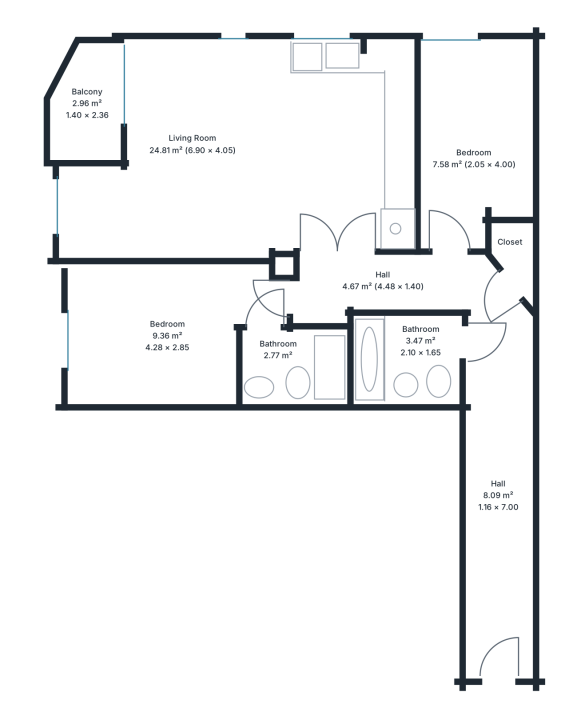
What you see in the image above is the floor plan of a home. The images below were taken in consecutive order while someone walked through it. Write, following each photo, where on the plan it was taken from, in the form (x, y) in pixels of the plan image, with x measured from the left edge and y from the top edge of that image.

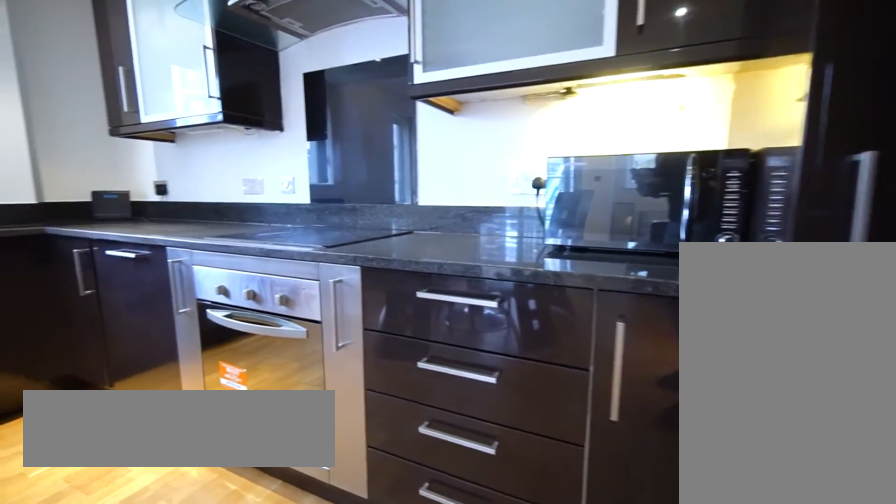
(347, 201)
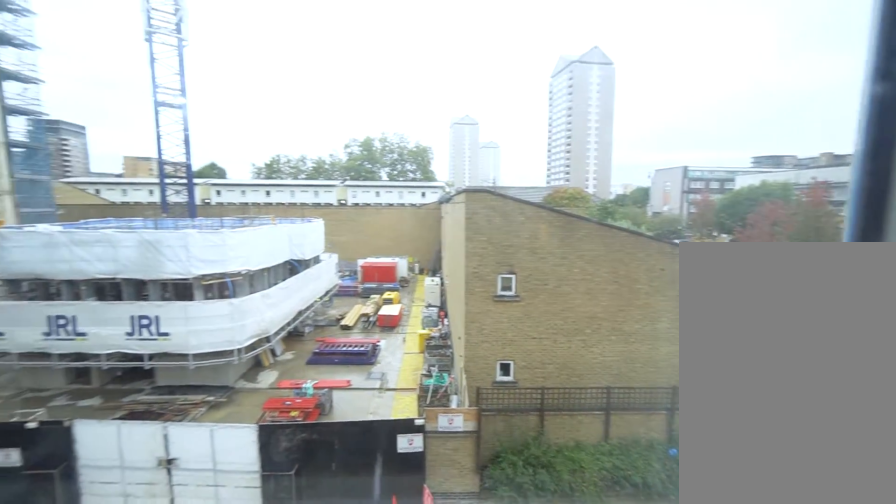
(330, 75)
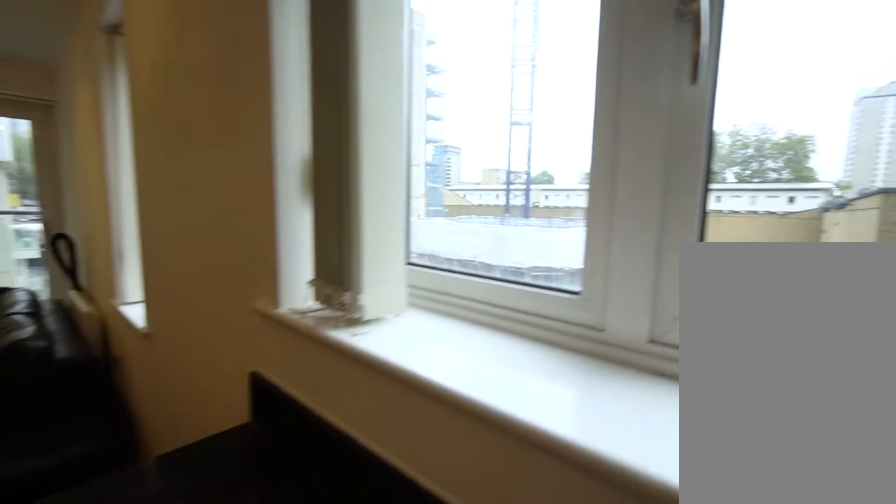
(330, 75)
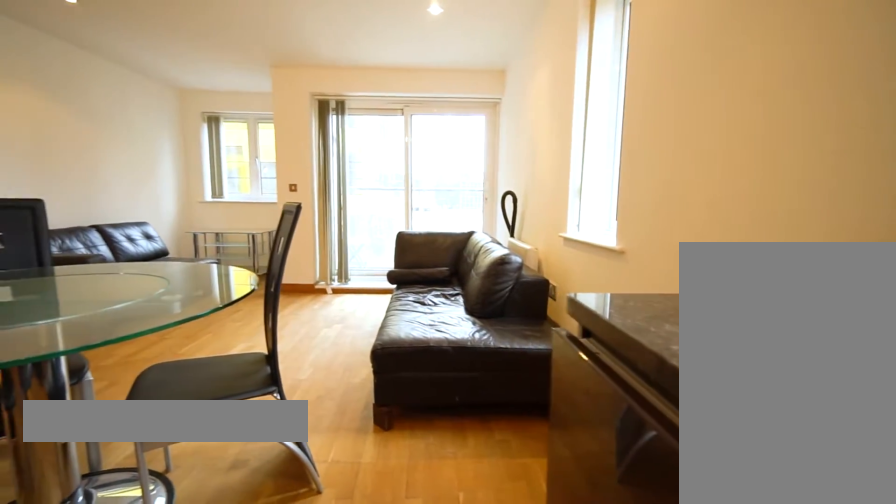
(330, 76)
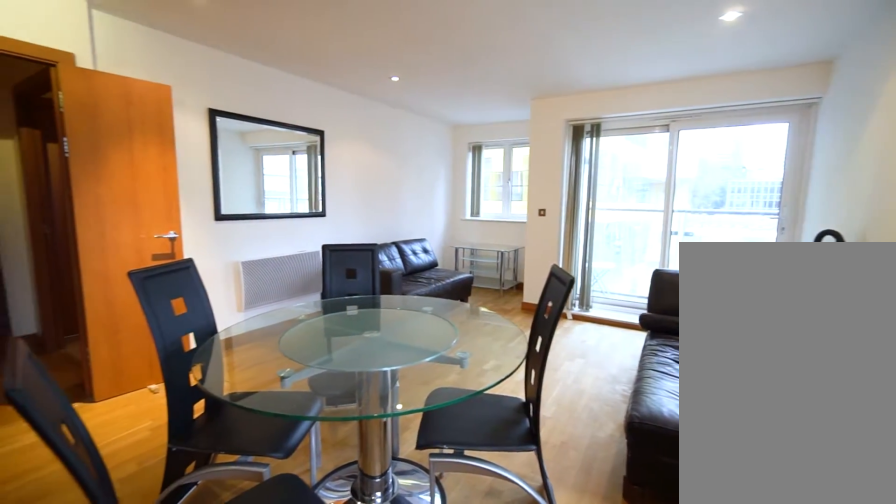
(329, 75)
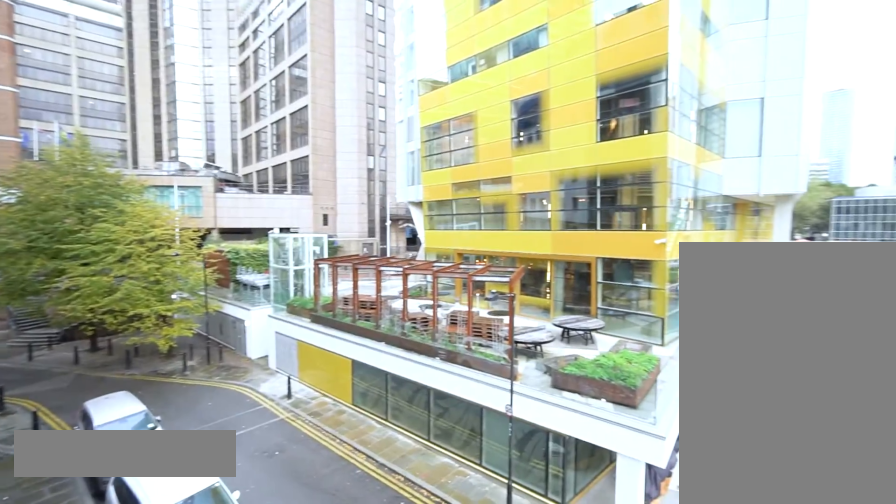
(87, 95)
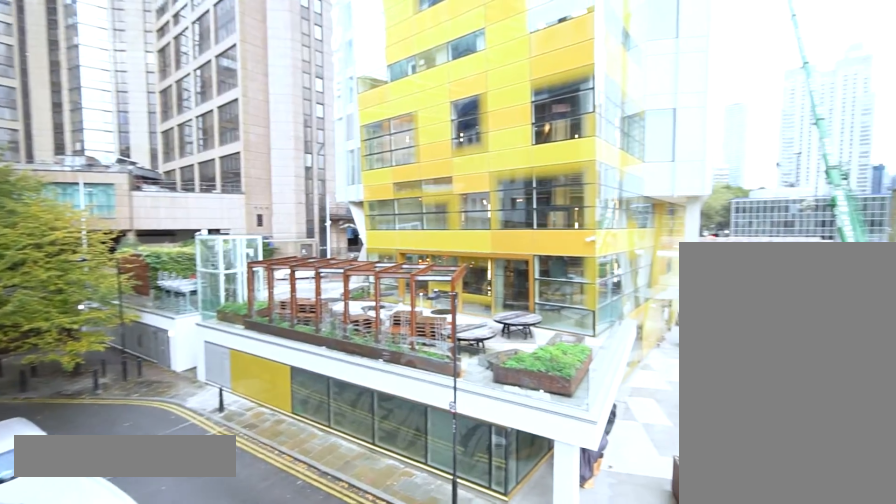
(87, 95)
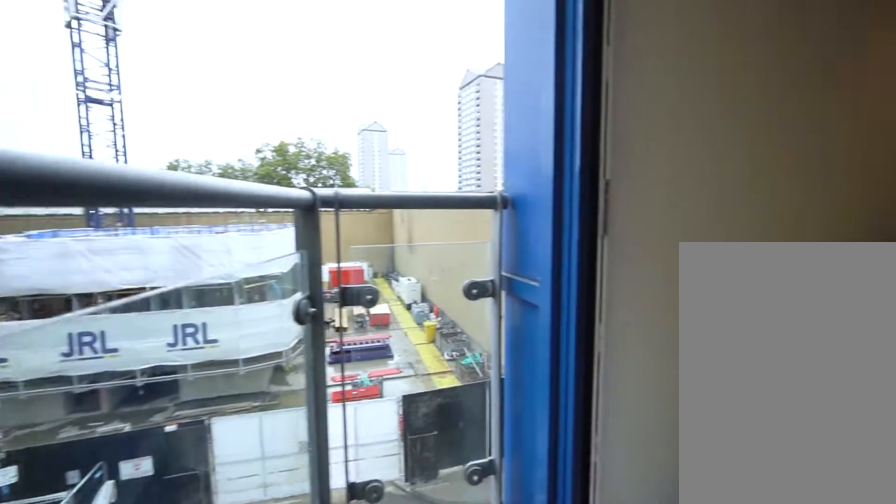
(88, 96)
